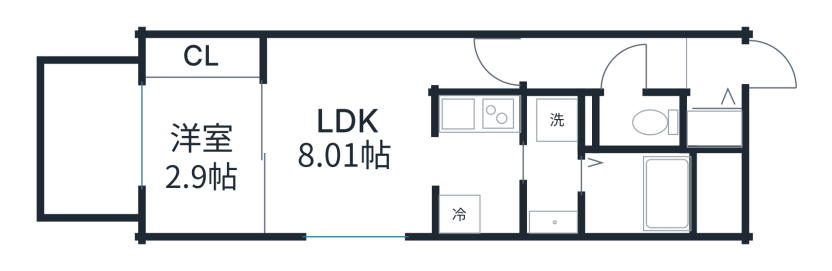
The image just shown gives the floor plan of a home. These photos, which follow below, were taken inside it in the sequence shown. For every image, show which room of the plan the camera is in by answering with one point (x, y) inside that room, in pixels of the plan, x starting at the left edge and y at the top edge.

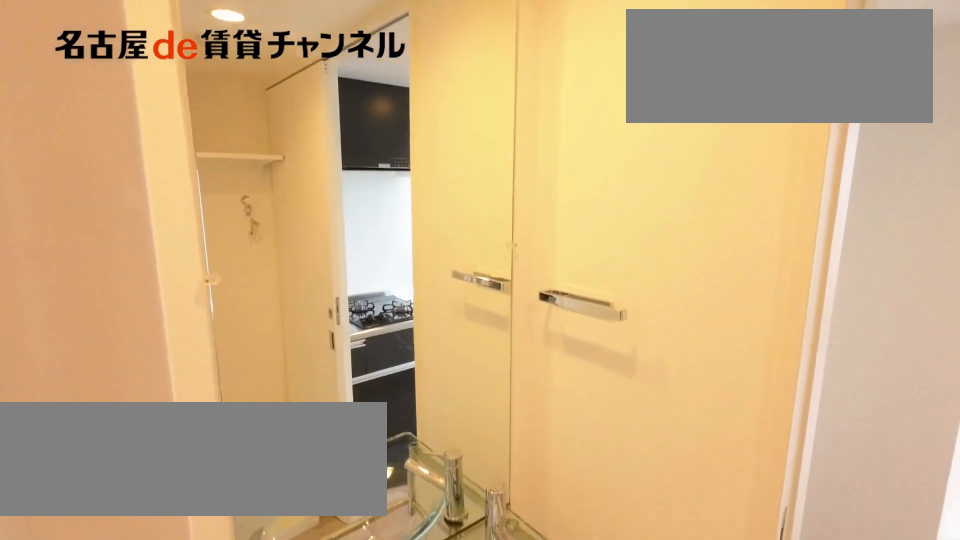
(554, 215)
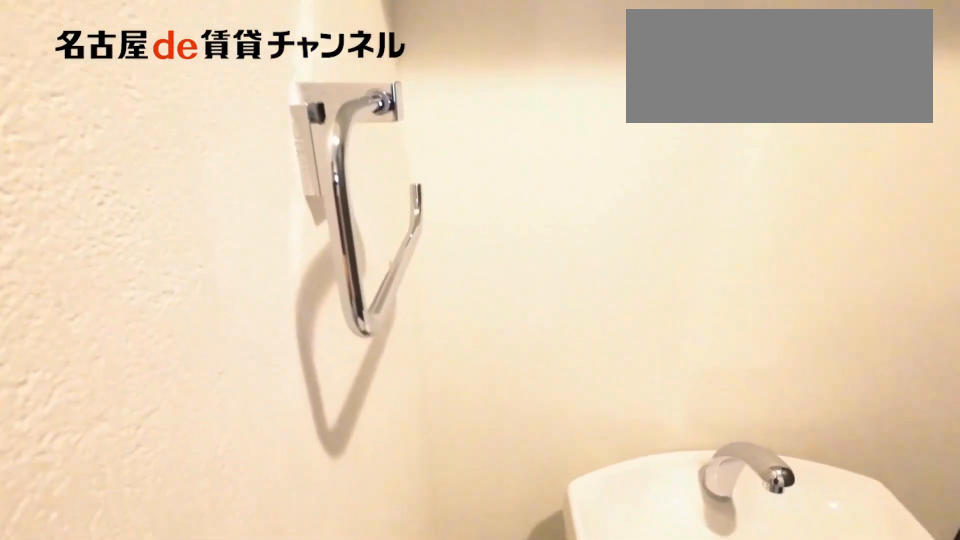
(634, 125)
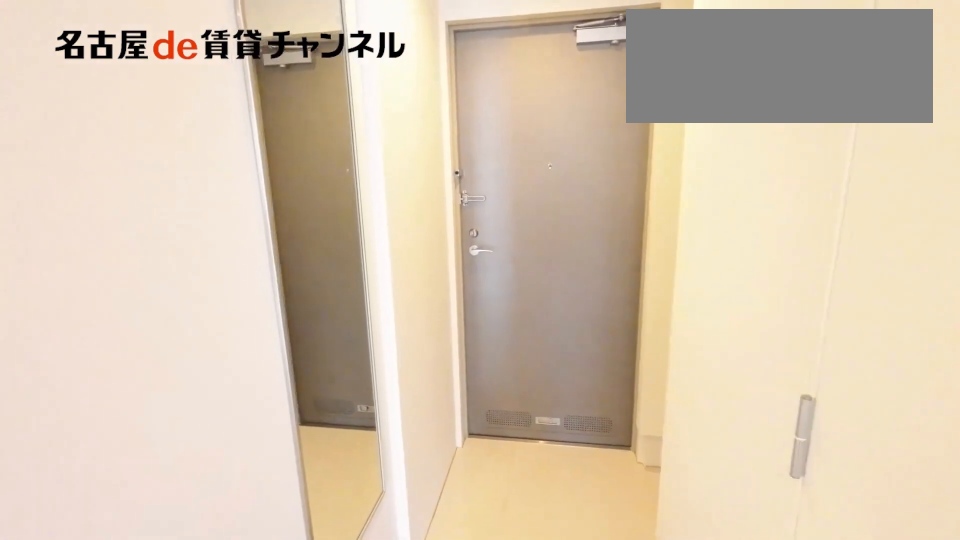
(717, 91)
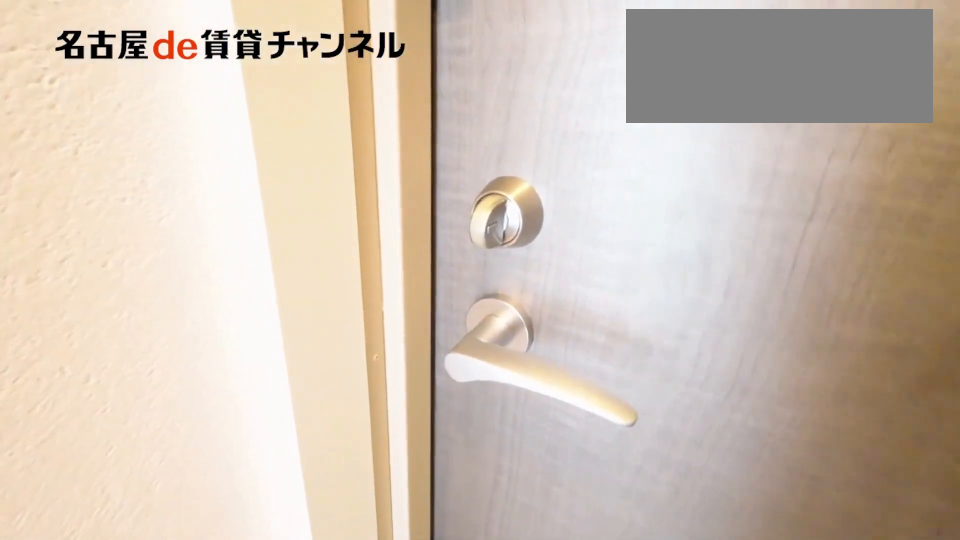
(717, 91)
